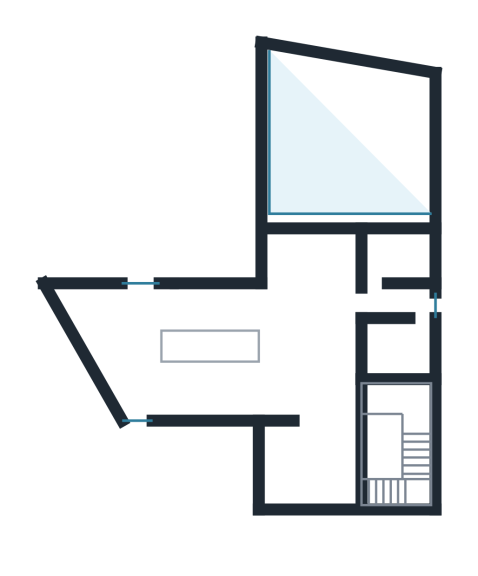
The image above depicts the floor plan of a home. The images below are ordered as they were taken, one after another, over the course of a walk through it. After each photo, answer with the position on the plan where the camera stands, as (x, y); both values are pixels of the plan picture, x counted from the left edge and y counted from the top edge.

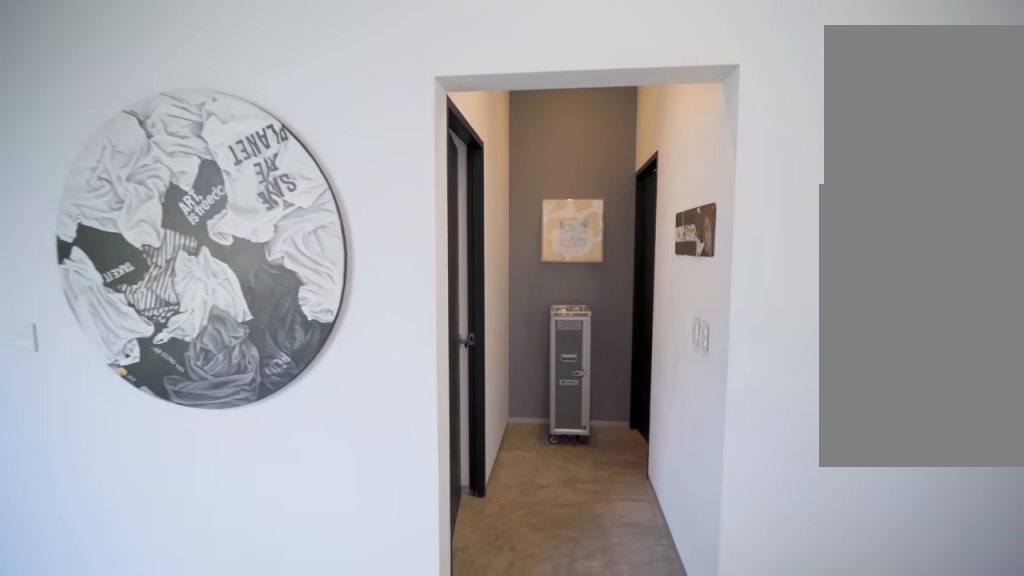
(369, 300)
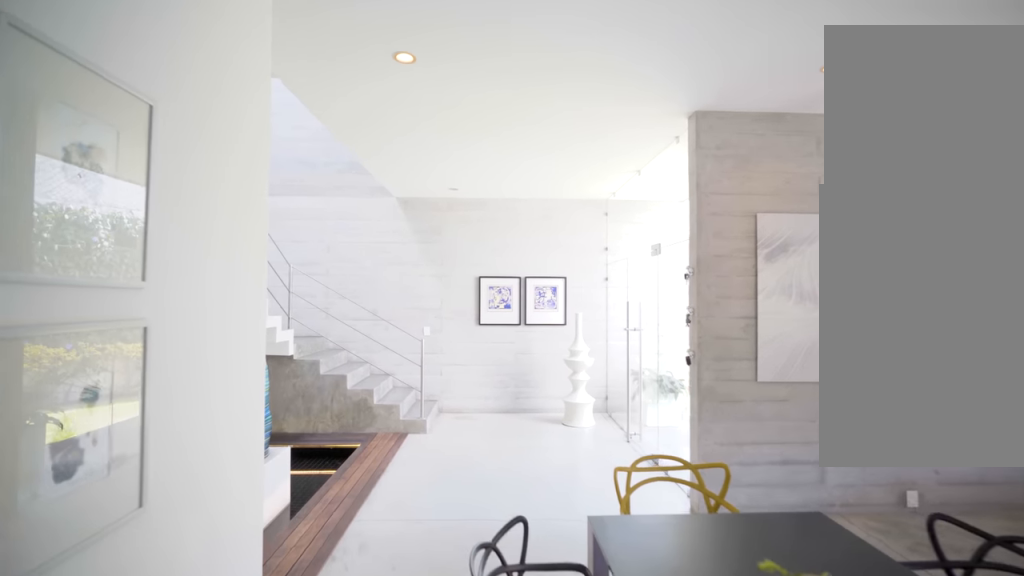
(300, 281)
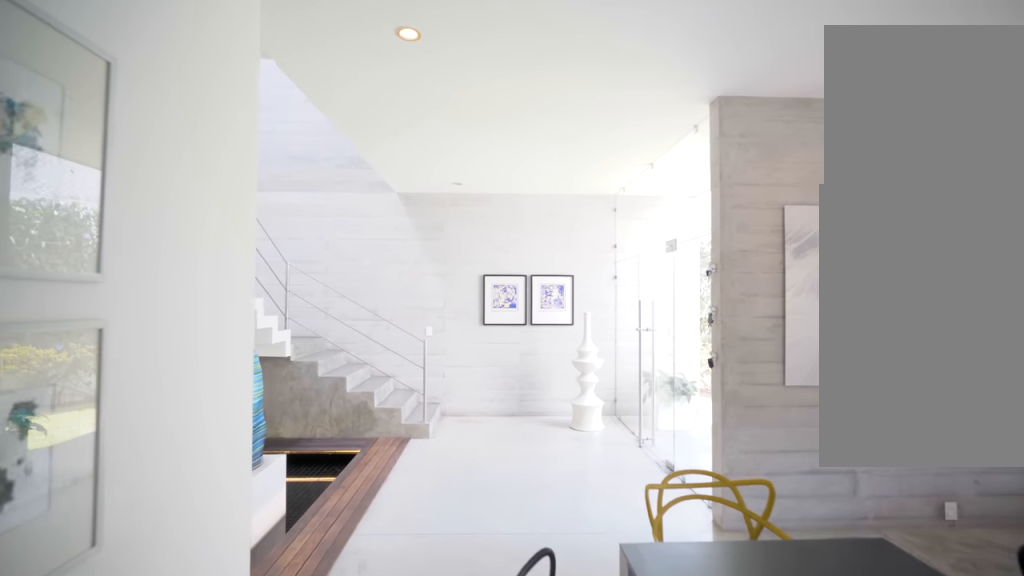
(318, 288)
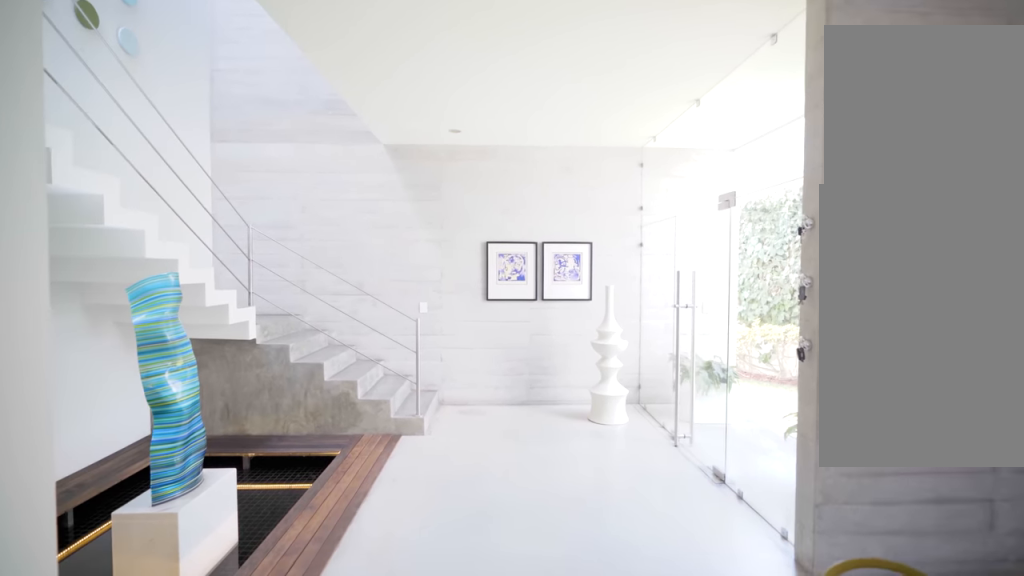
(328, 300)
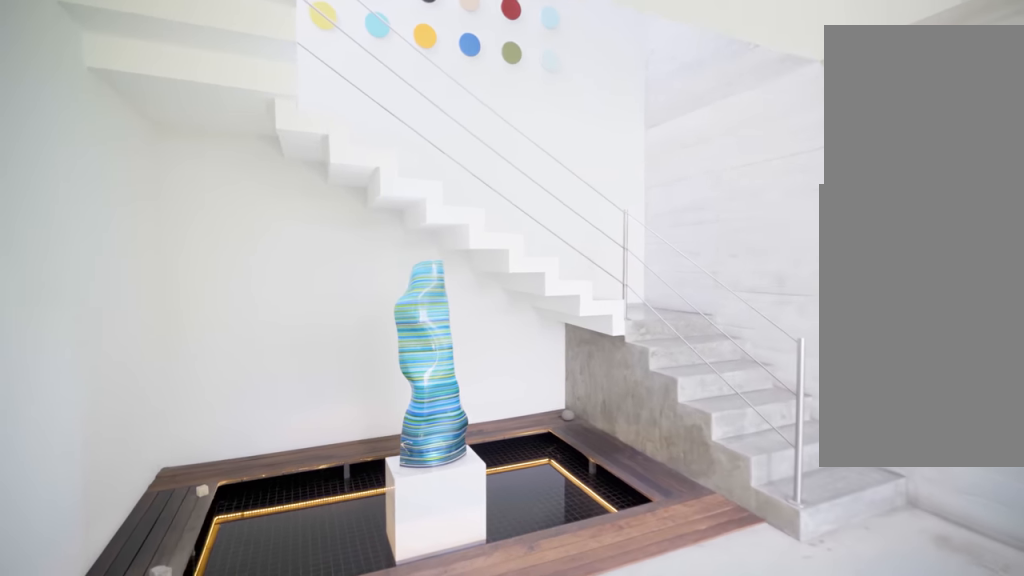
(282, 345)
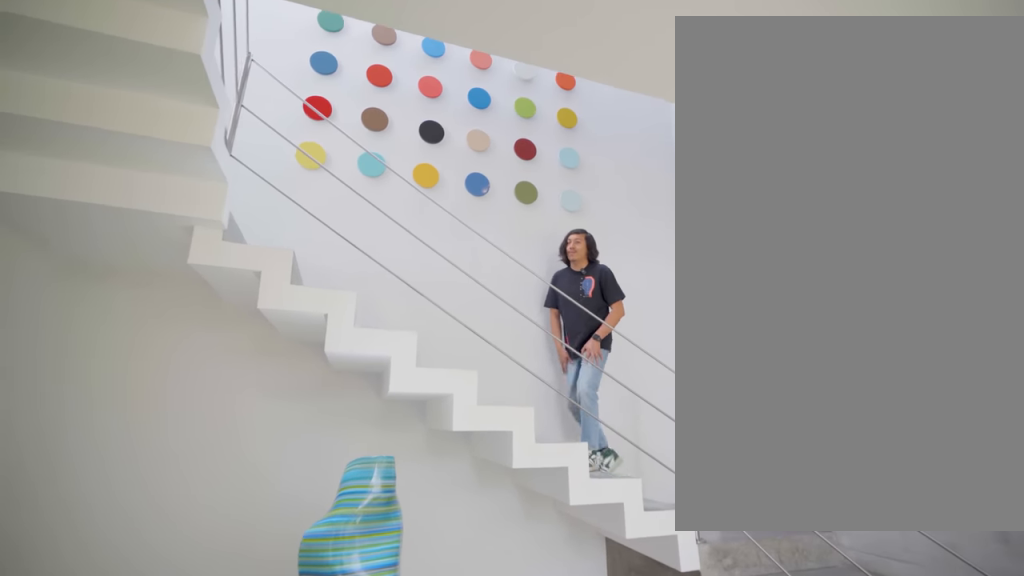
(339, 435)
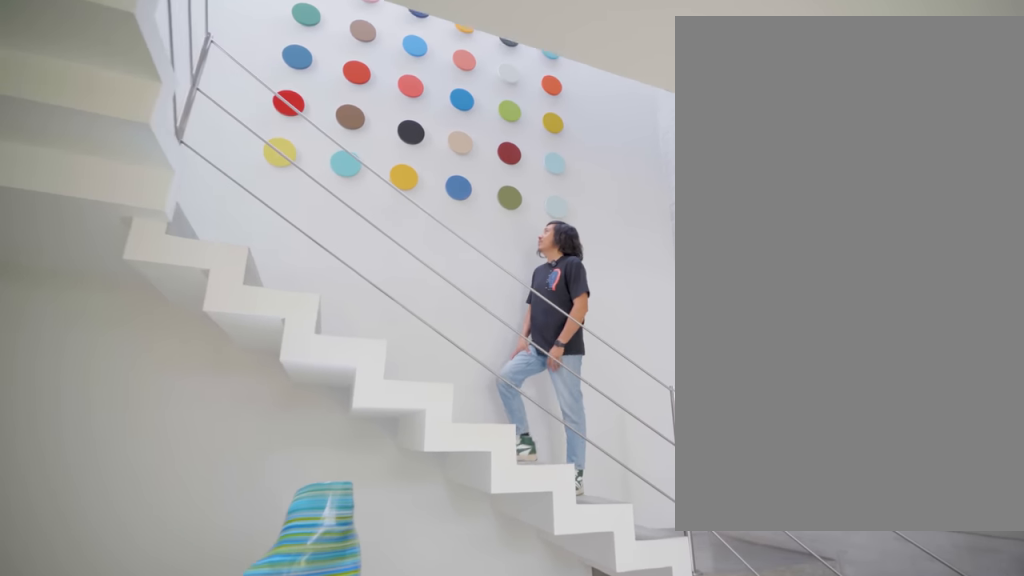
(339, 435)
